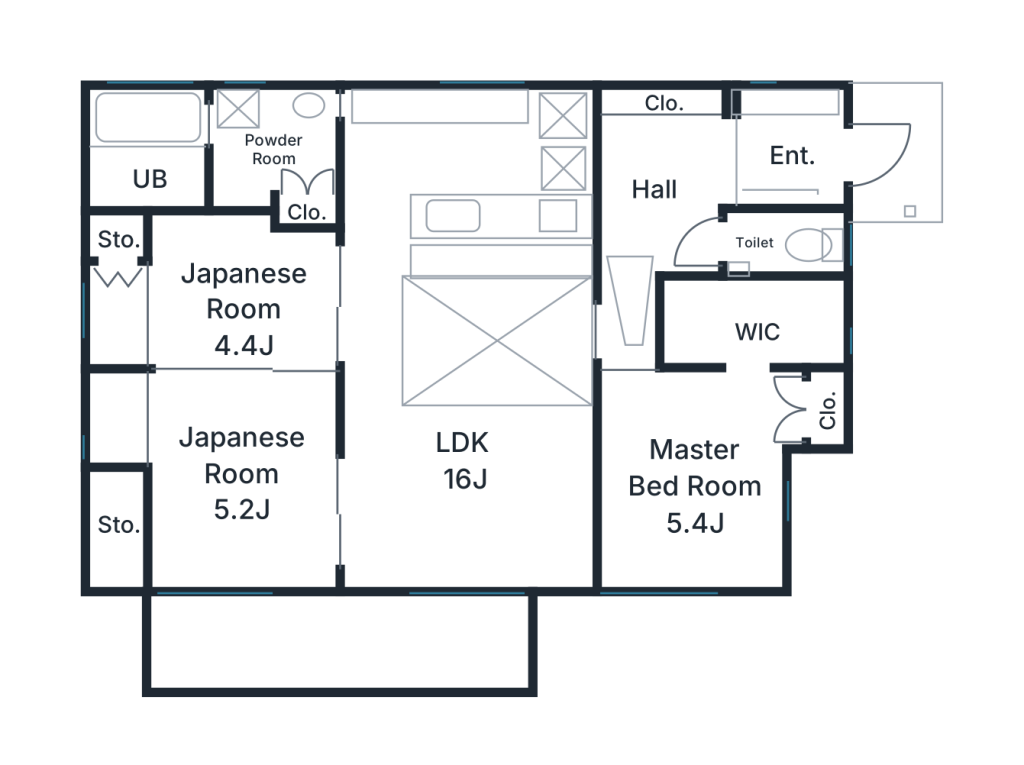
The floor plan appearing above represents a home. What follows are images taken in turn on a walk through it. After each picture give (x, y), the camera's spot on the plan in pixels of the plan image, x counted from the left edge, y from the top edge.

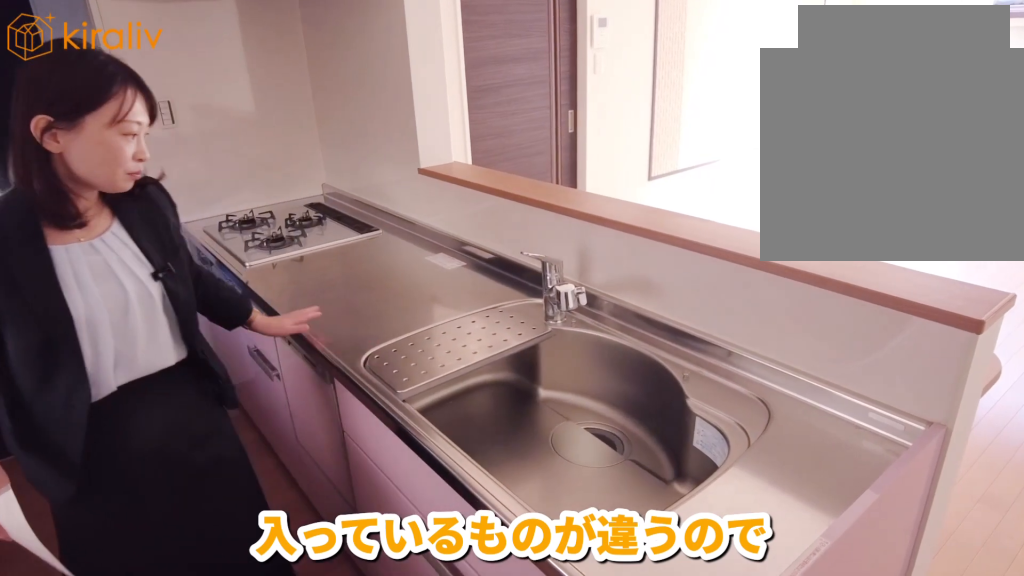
(445, 175)
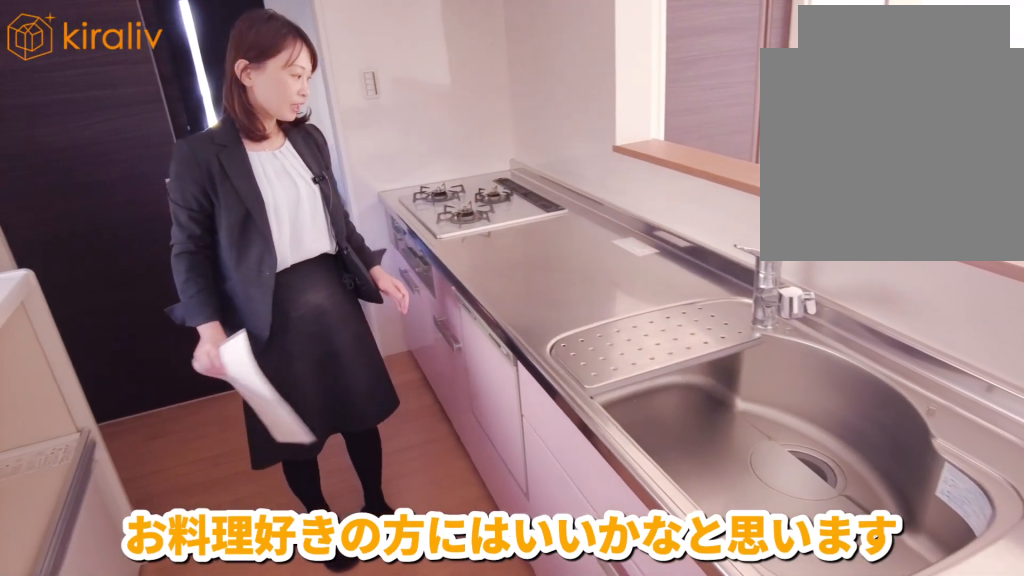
(444, 170)
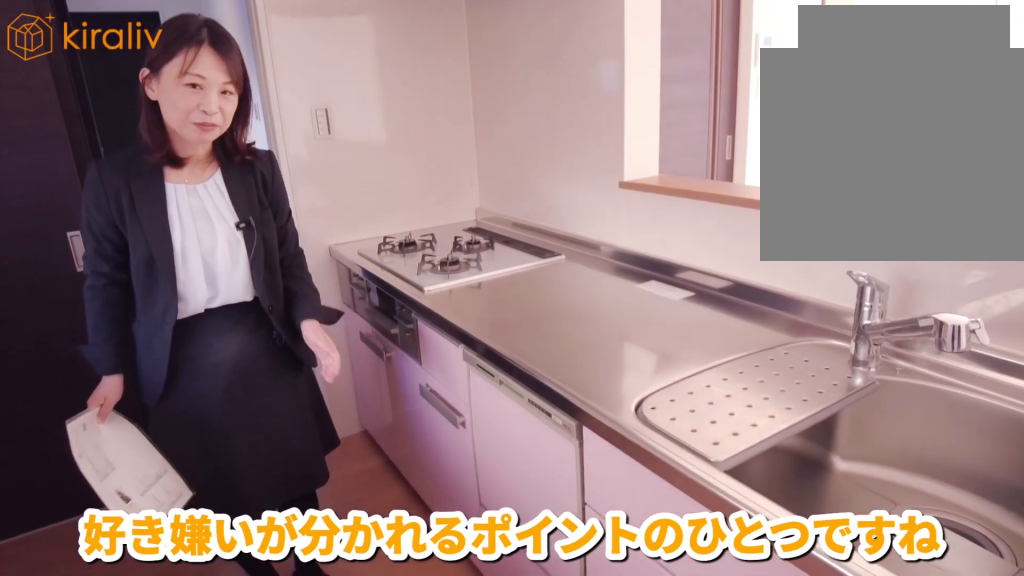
(445, 170)
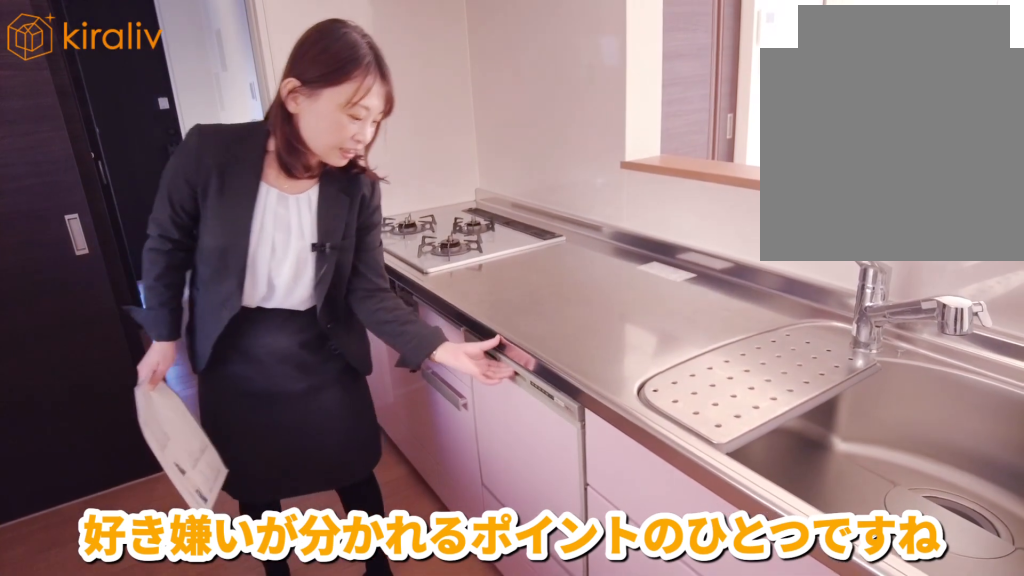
(444, 175)
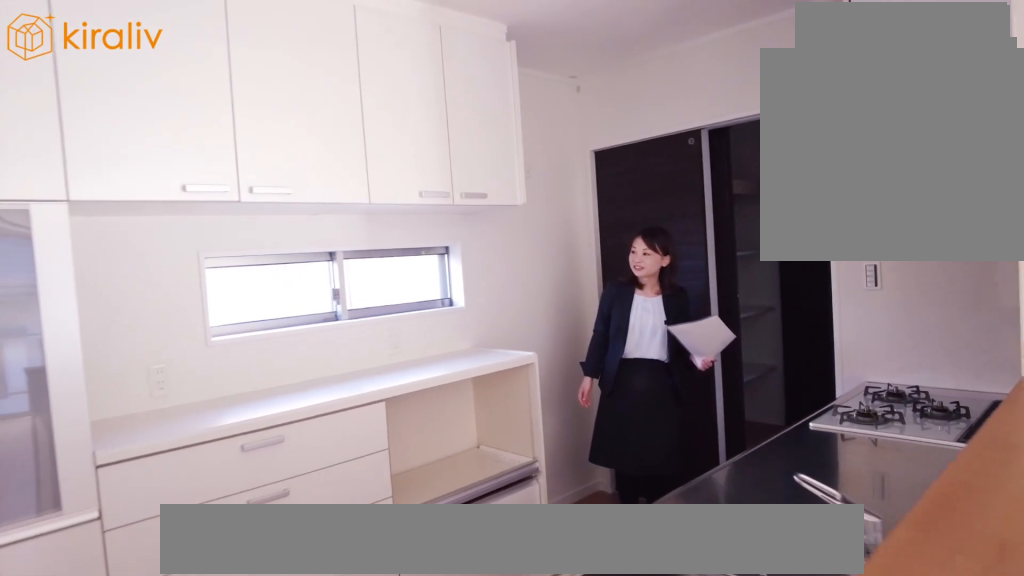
(445, 168)
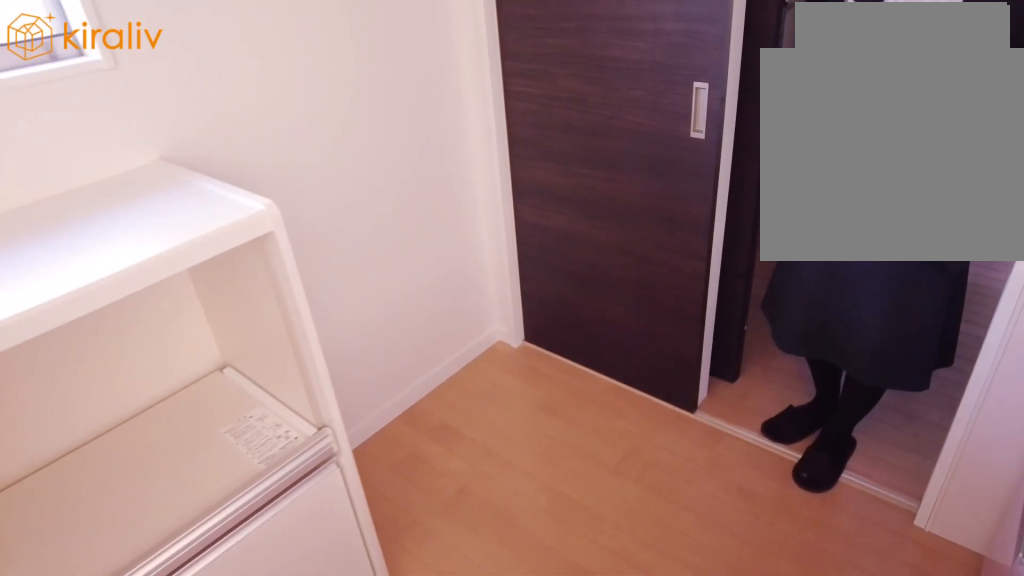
(444, 168)
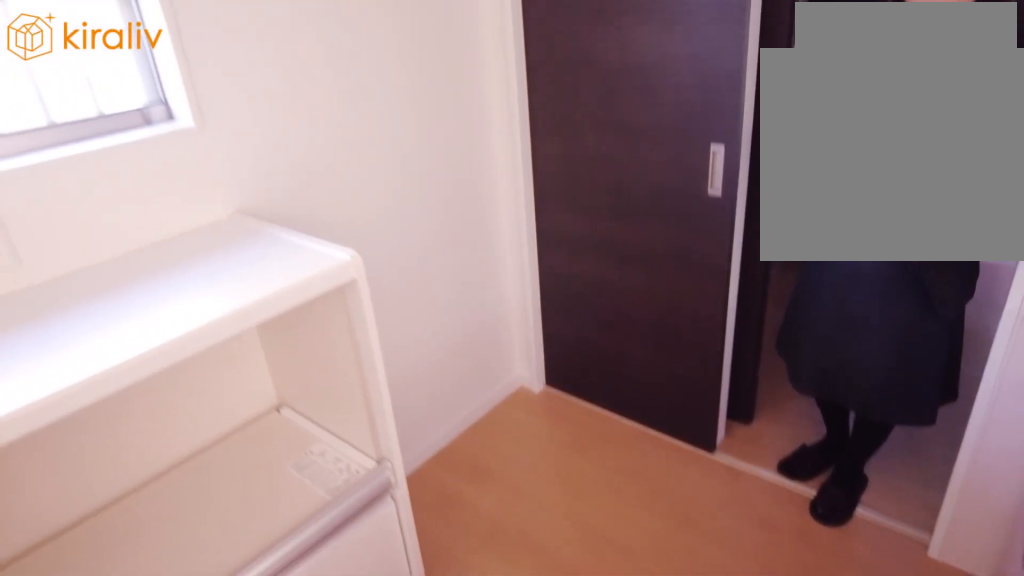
(445, 166)
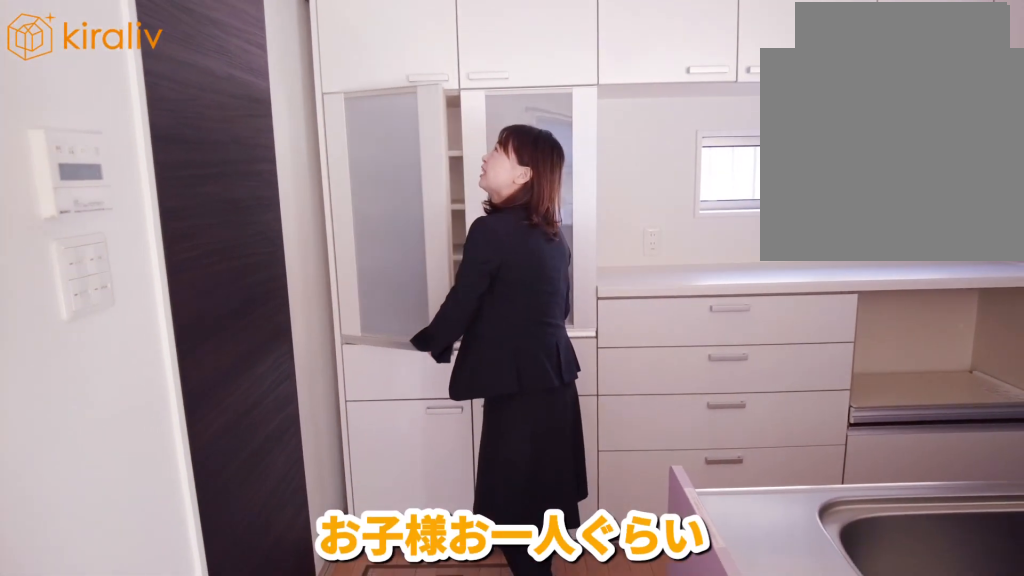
(378, 205)
